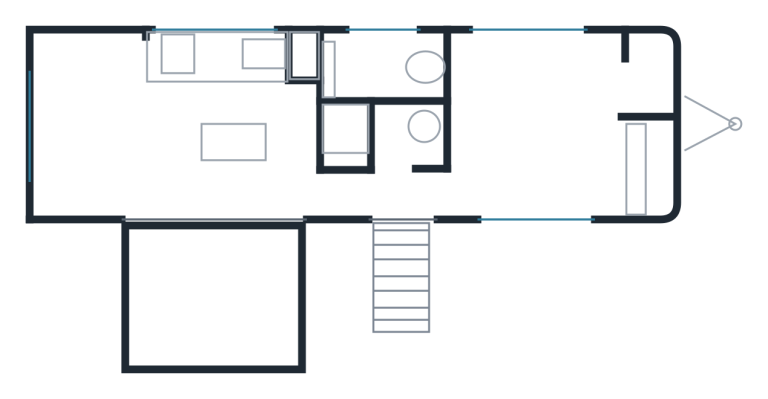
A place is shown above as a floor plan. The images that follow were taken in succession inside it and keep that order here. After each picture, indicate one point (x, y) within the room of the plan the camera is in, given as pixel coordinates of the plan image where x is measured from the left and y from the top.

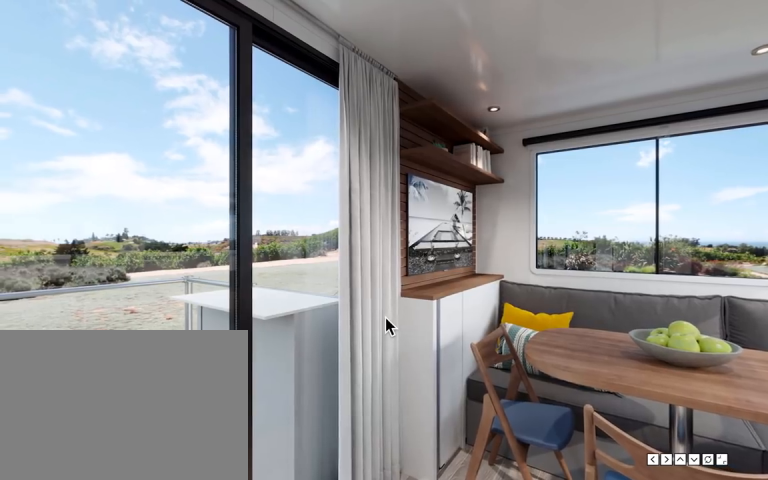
(232, 132)
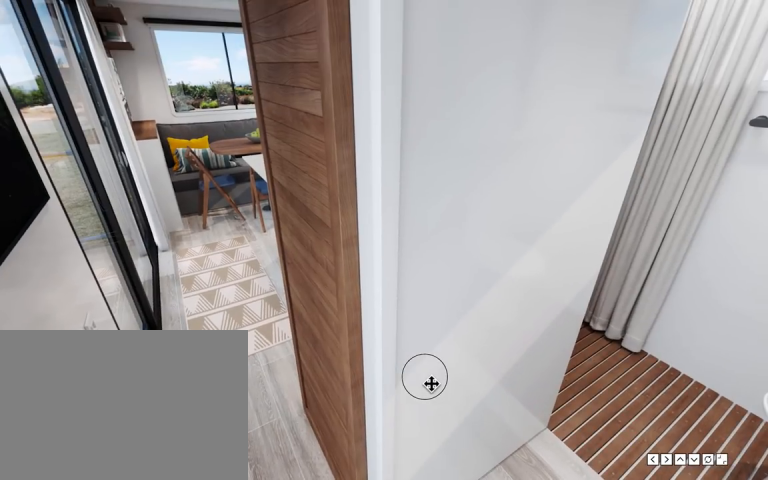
(386, 195)
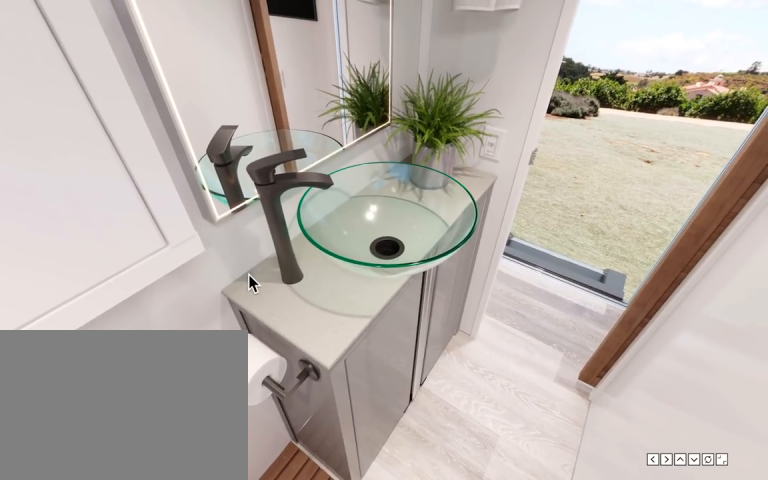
(390, 109)
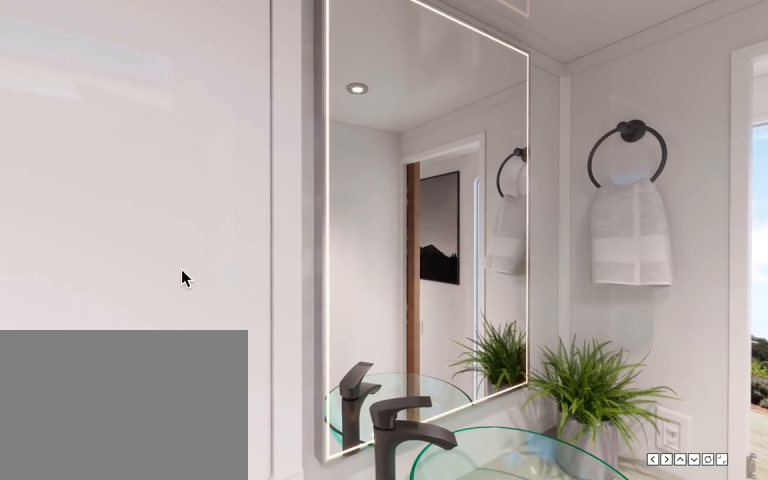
(386, 133)
